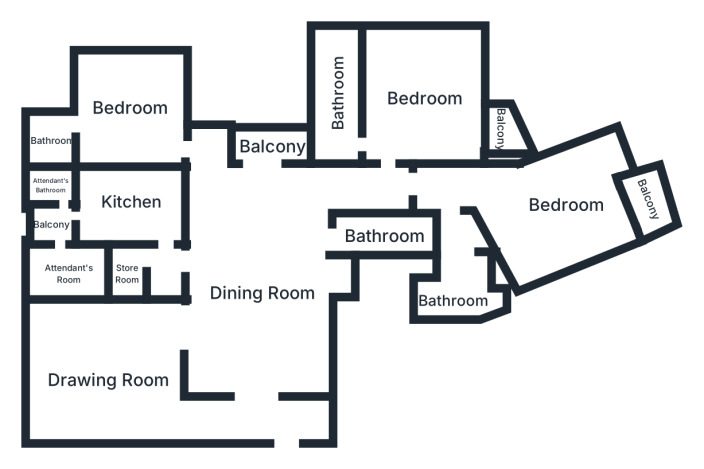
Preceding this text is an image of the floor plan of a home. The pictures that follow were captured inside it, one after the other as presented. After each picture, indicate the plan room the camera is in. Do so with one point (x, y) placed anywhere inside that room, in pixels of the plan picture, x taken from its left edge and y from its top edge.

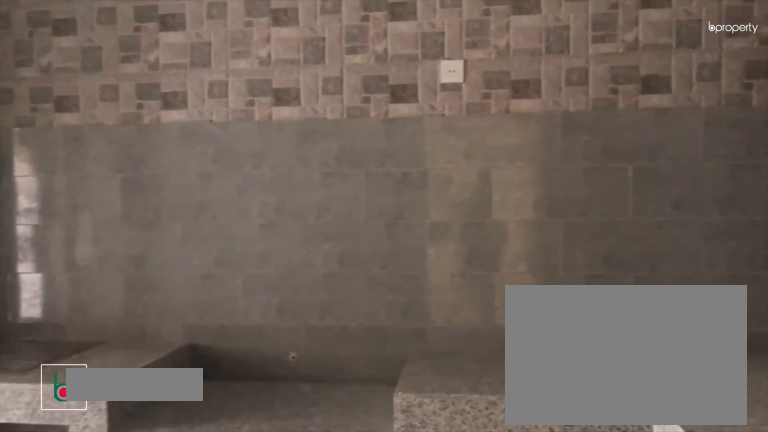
(130, 205)
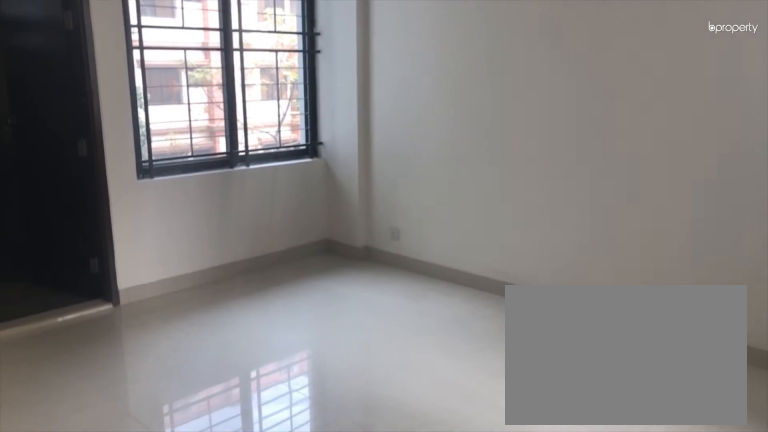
(129, 110)
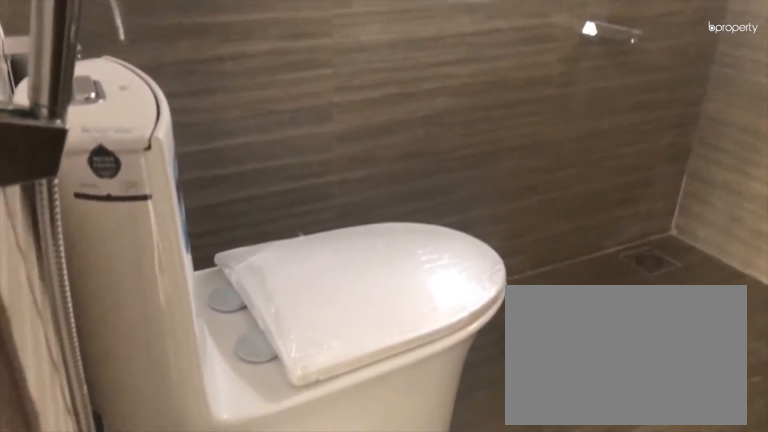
(56, 141)
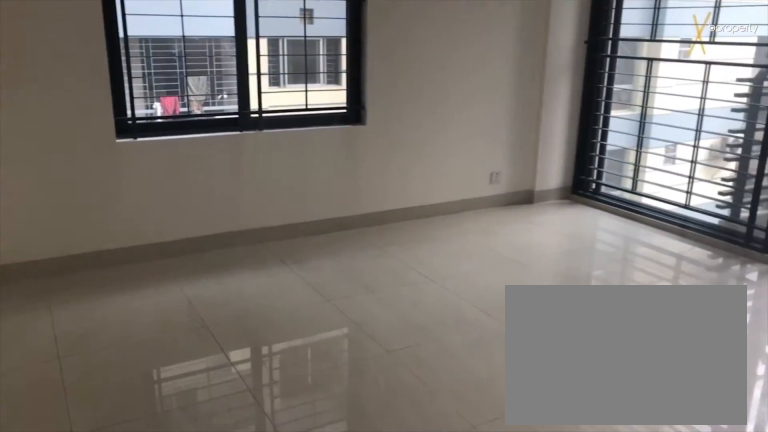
(425, 101)
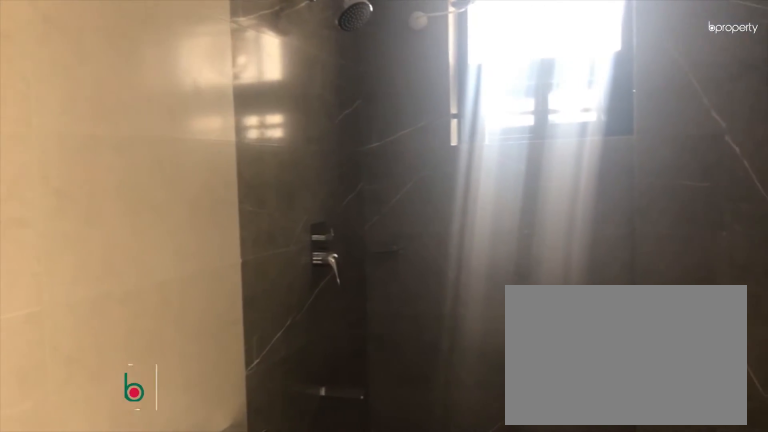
(339, 91)
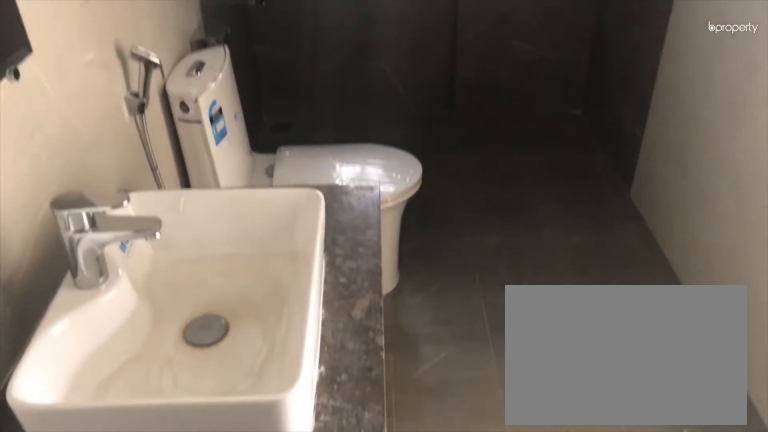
(339, 91)
